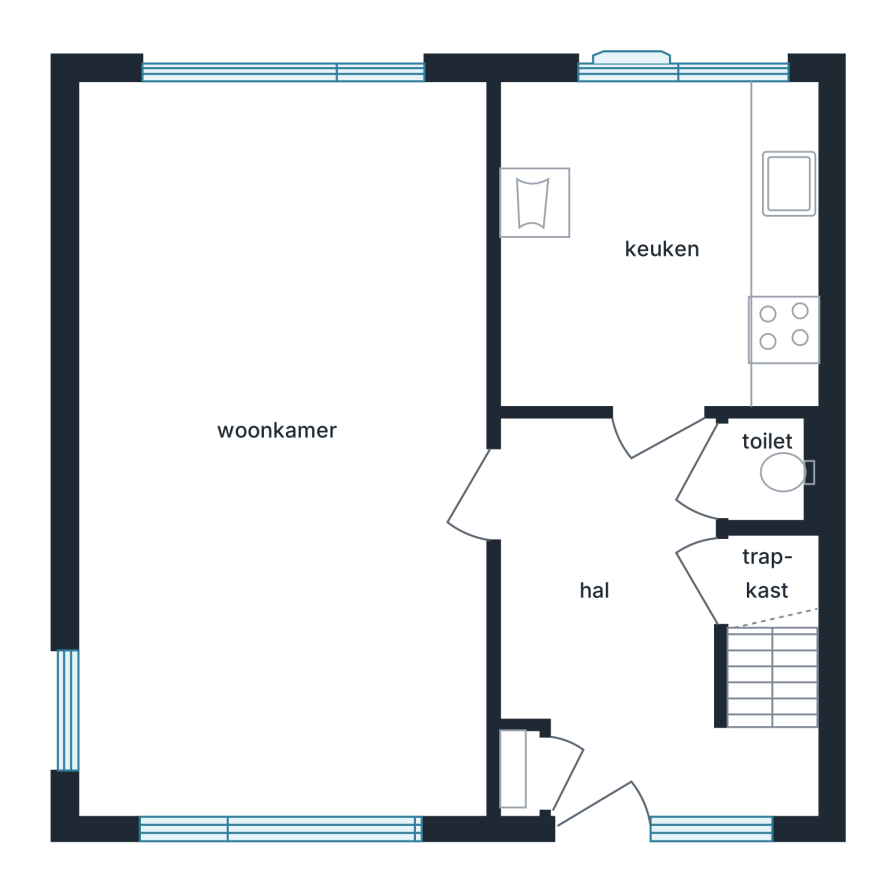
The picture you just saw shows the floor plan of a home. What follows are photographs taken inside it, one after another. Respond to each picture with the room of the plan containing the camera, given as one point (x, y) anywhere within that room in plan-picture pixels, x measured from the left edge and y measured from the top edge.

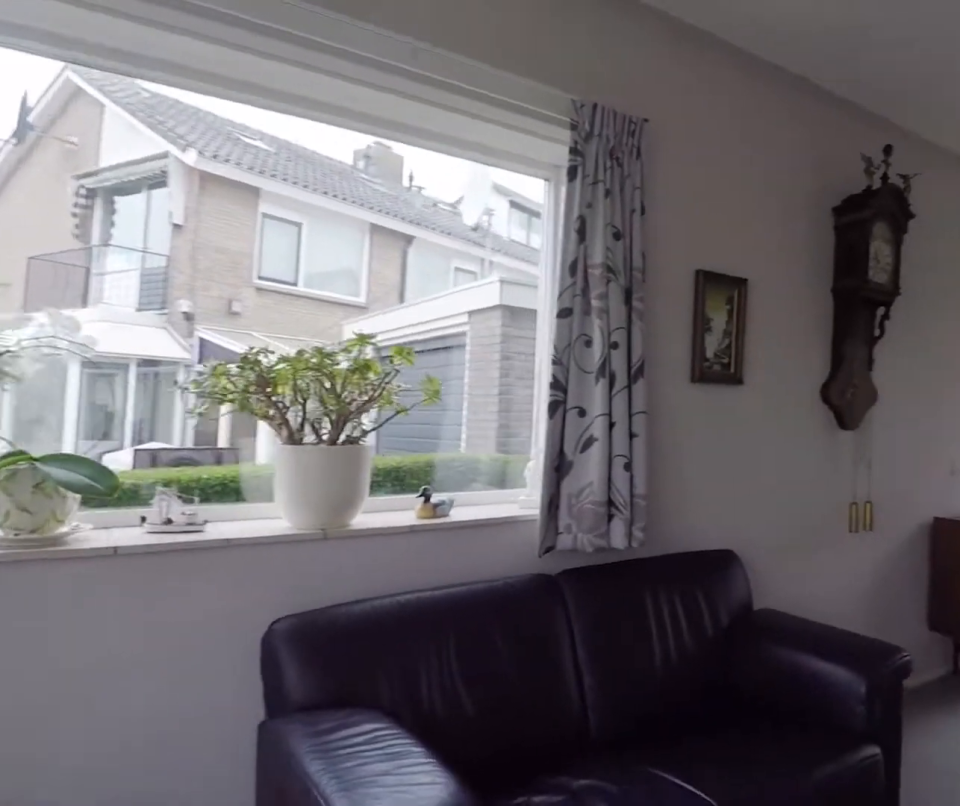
(194, 384)
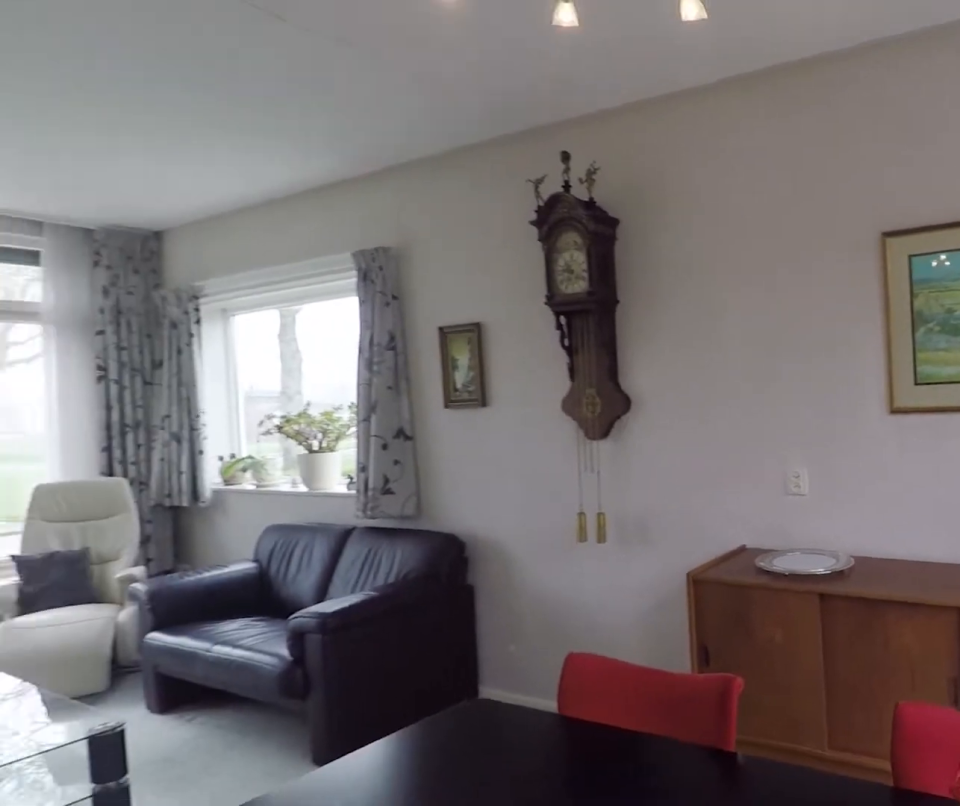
(194, 384)
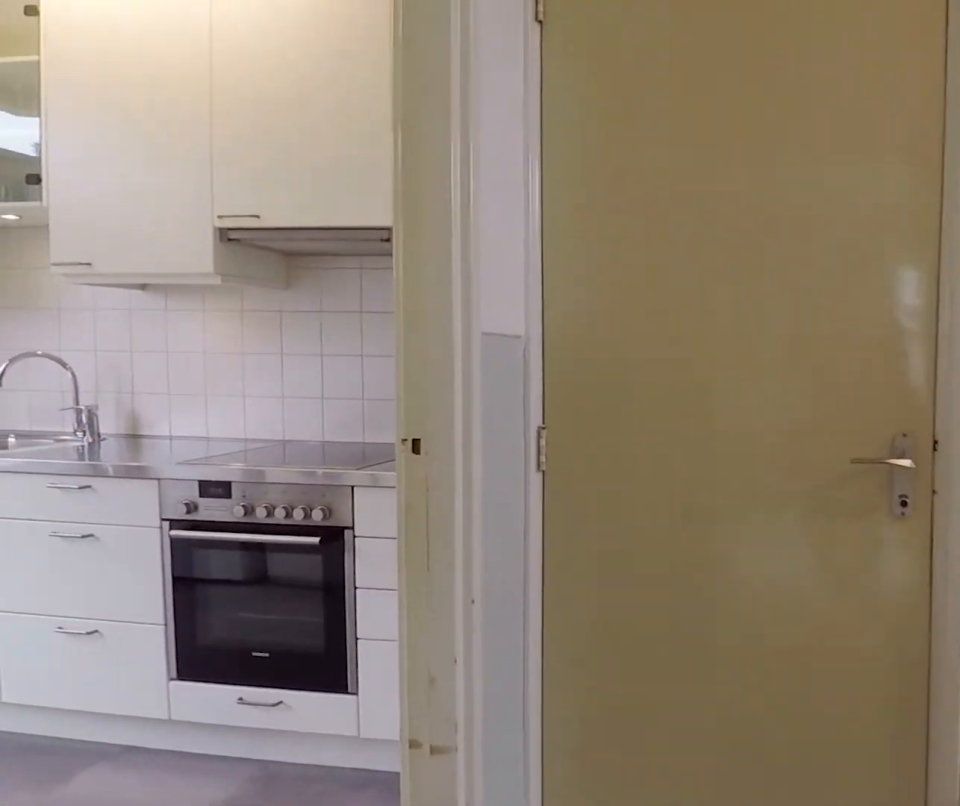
(628, 626)
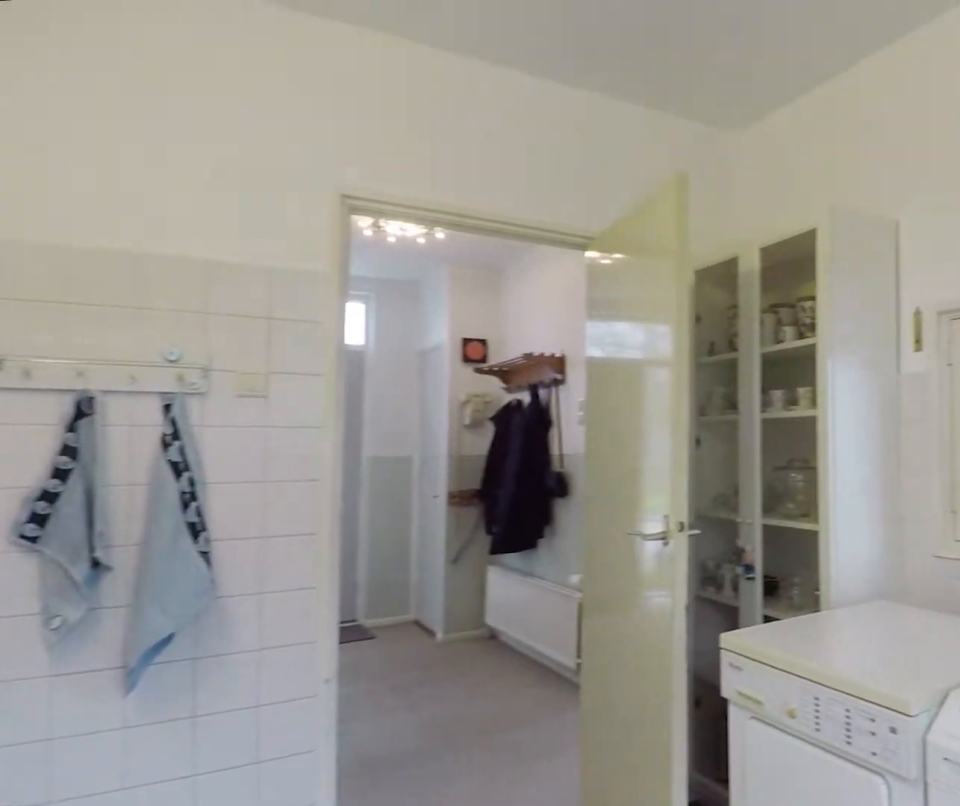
(661, 241)
